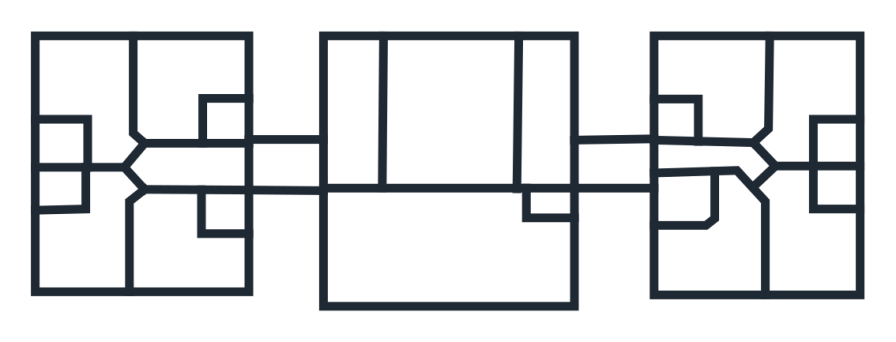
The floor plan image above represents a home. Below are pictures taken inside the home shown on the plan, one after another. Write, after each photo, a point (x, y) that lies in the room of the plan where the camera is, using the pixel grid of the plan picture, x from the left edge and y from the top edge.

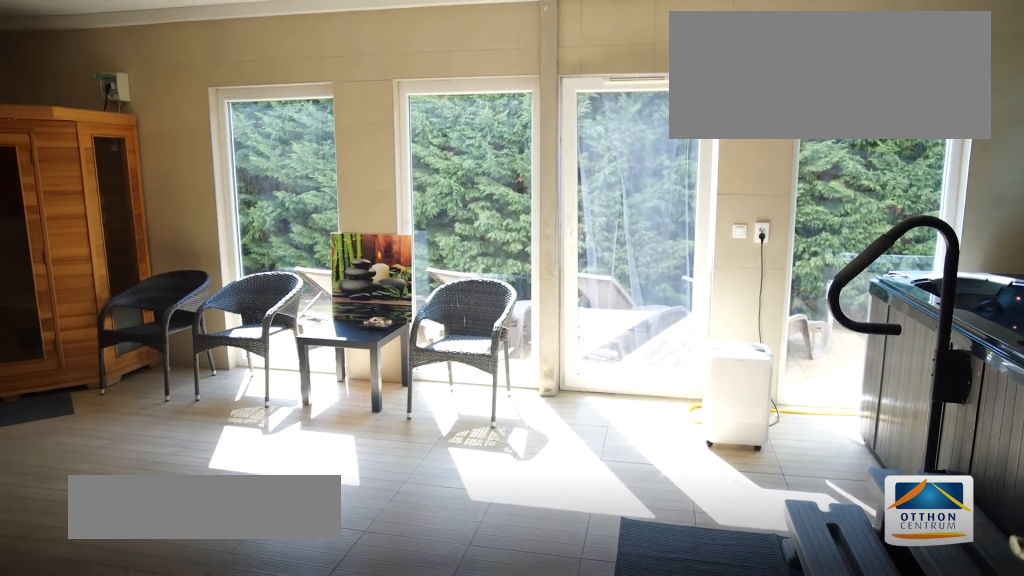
(443, 248)
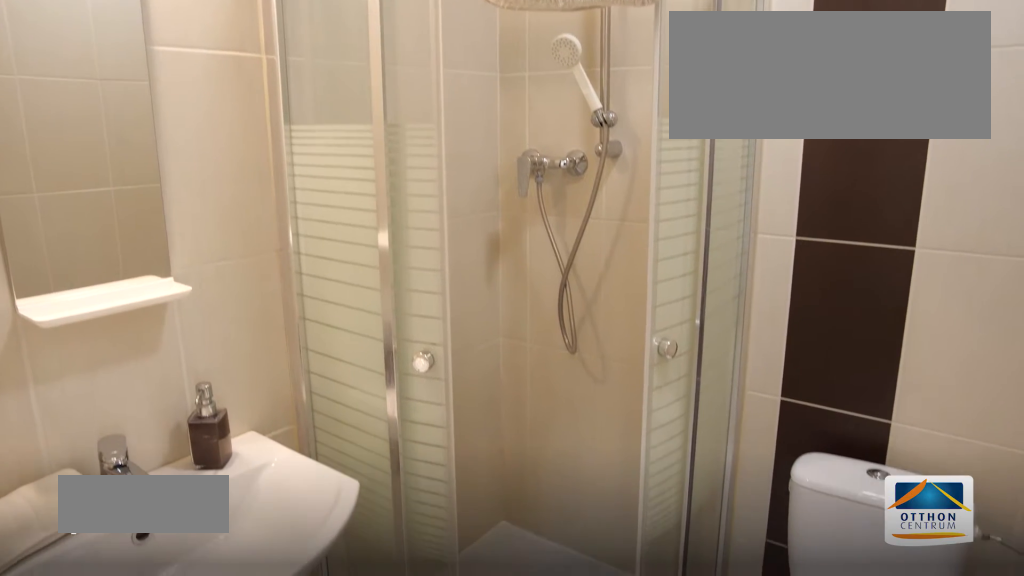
(224, 213)
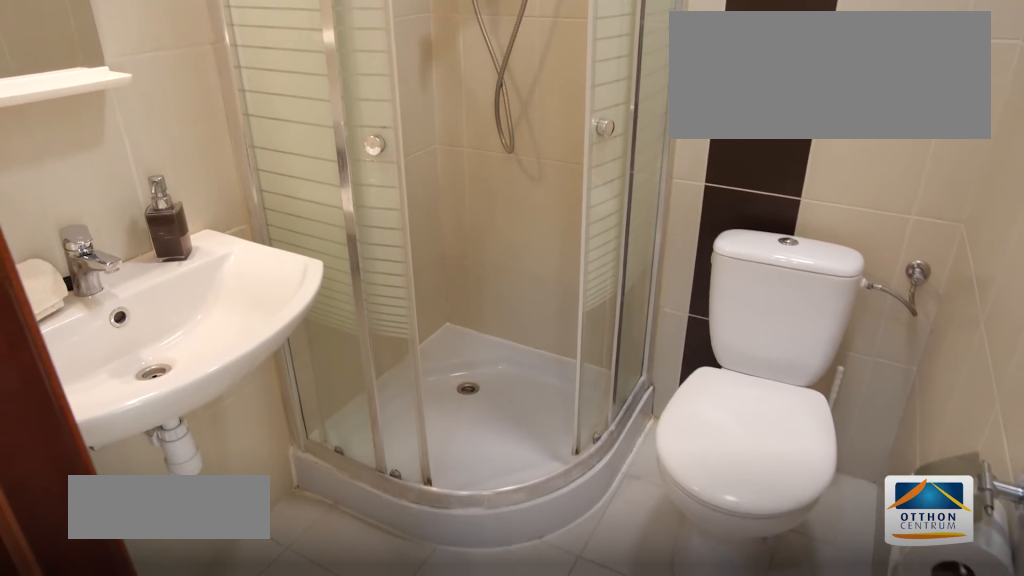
(225, 213)
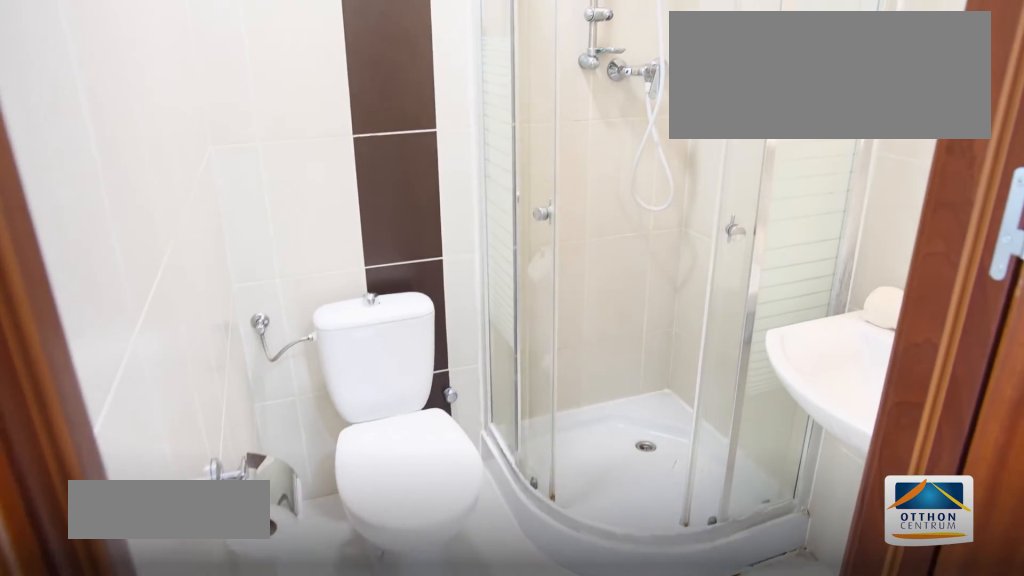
(63, 189)
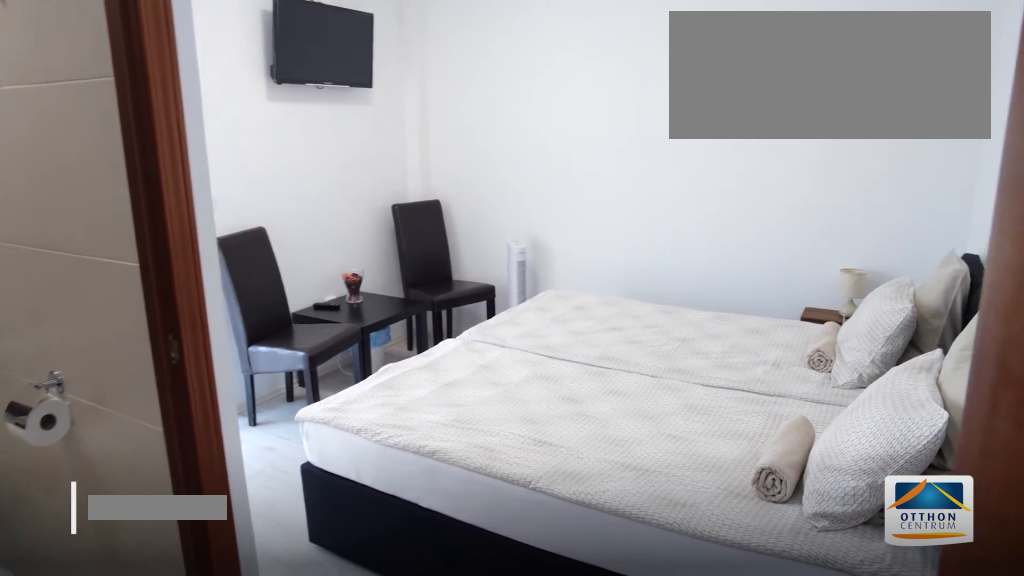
(81, 82)
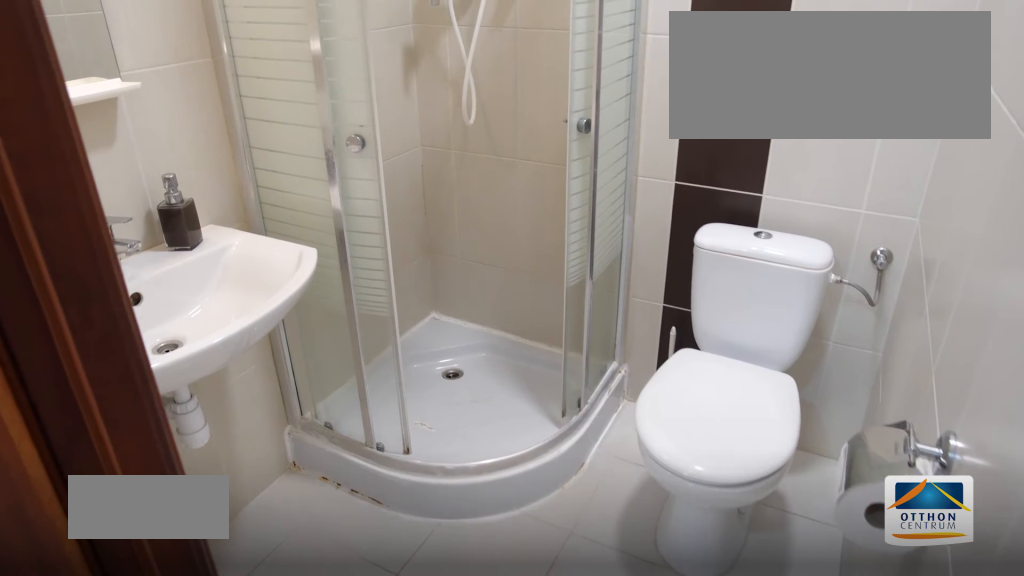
(60, 144)
